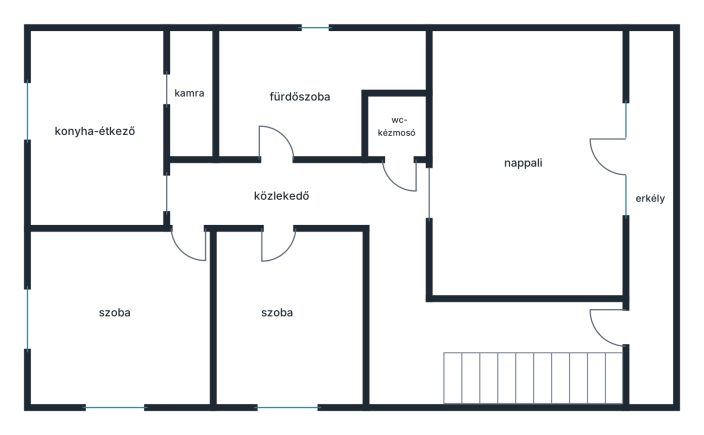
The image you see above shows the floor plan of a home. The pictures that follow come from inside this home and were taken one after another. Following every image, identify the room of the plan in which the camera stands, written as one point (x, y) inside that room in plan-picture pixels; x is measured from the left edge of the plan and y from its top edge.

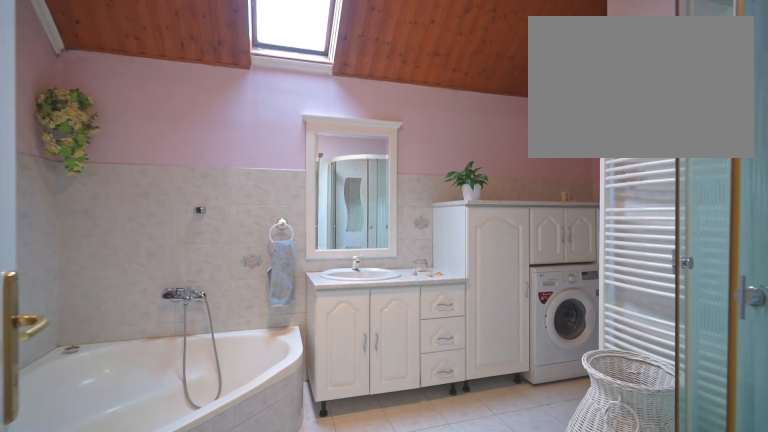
(283, 90)
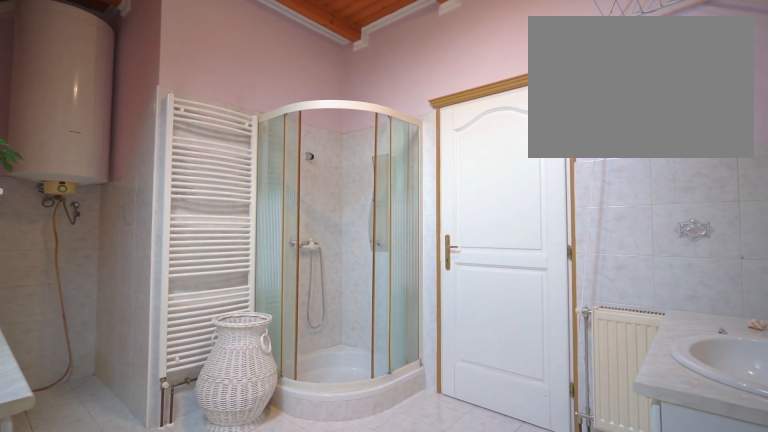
(283, 90)
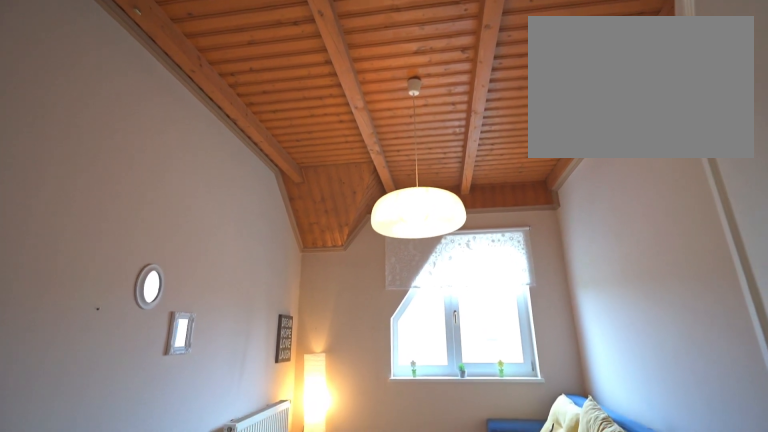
(284, 324)
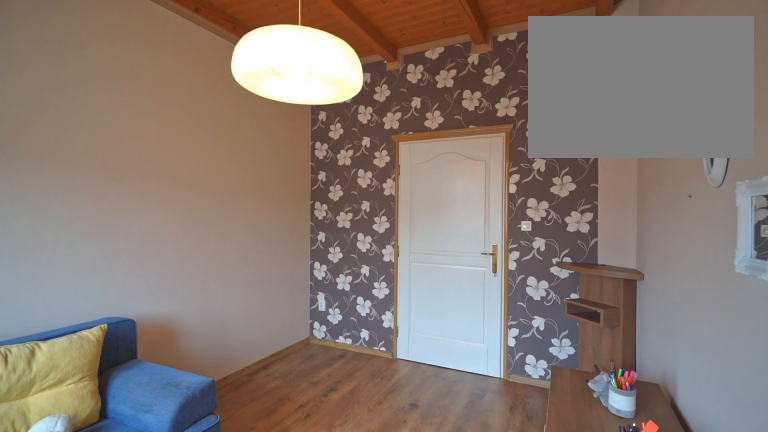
(284, 324)
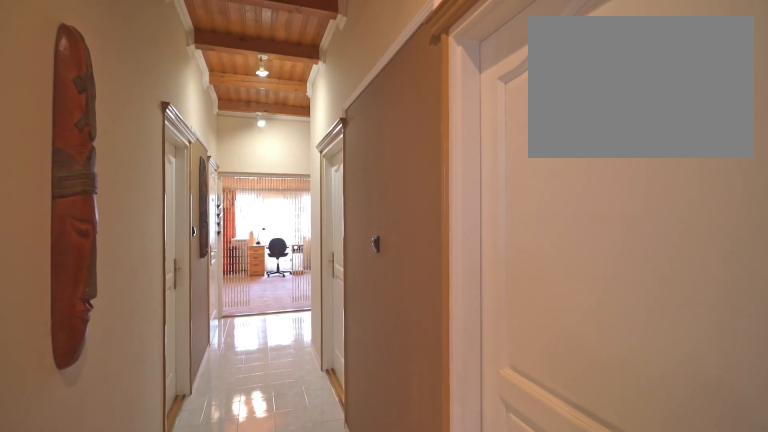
(283, 194)
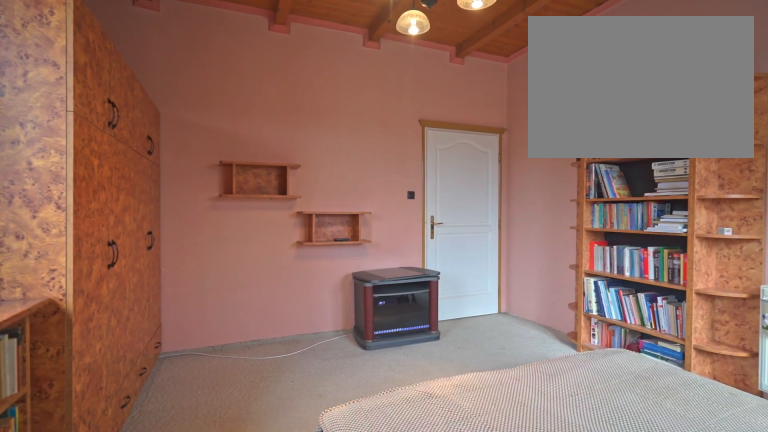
(126, 341)
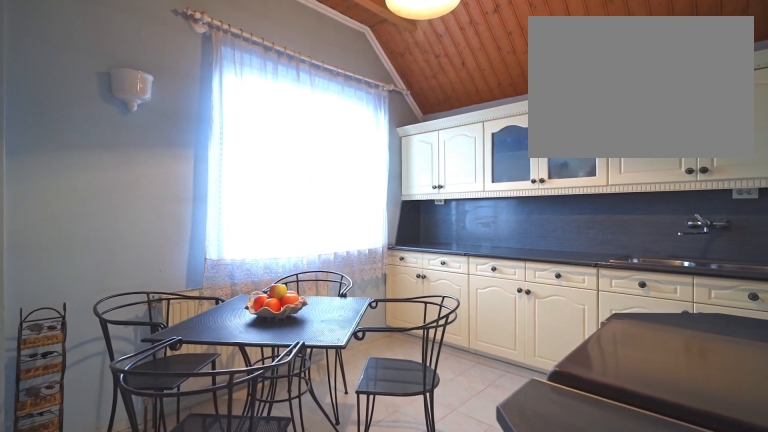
(98, 126)
